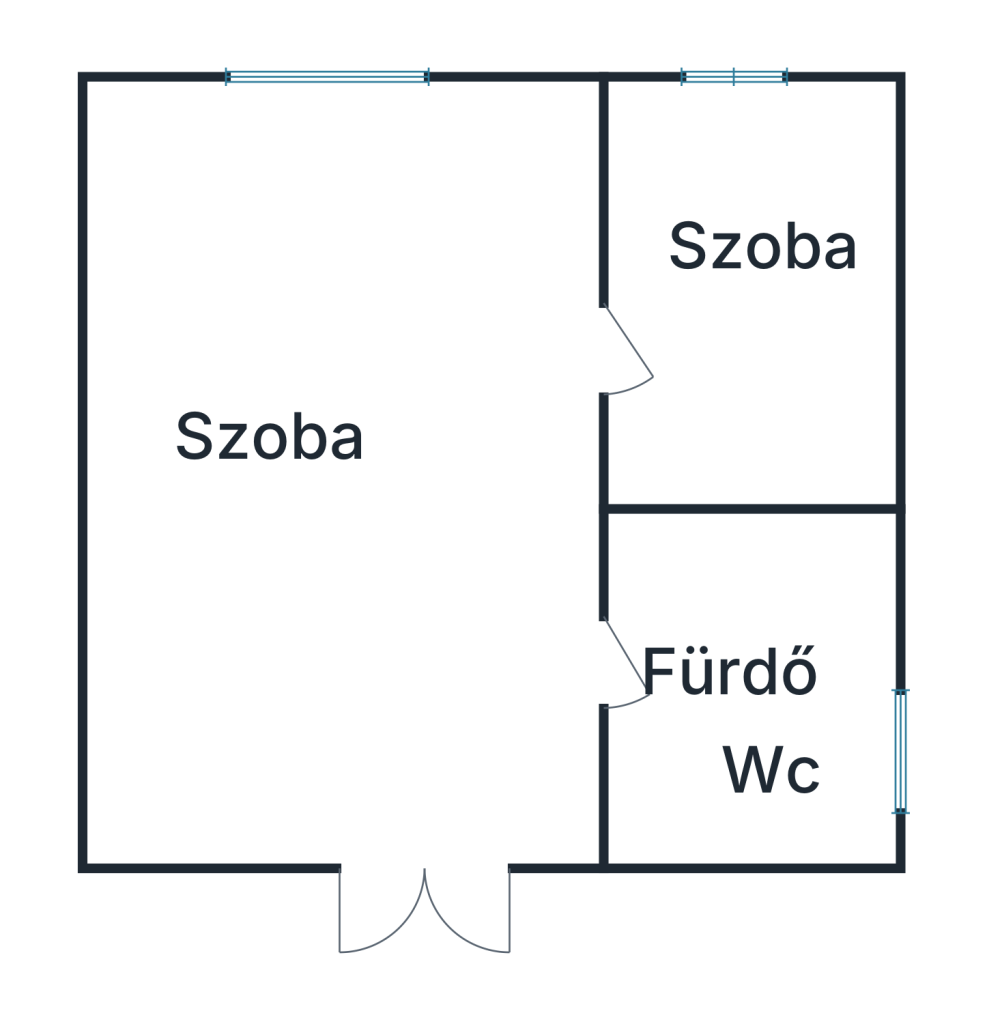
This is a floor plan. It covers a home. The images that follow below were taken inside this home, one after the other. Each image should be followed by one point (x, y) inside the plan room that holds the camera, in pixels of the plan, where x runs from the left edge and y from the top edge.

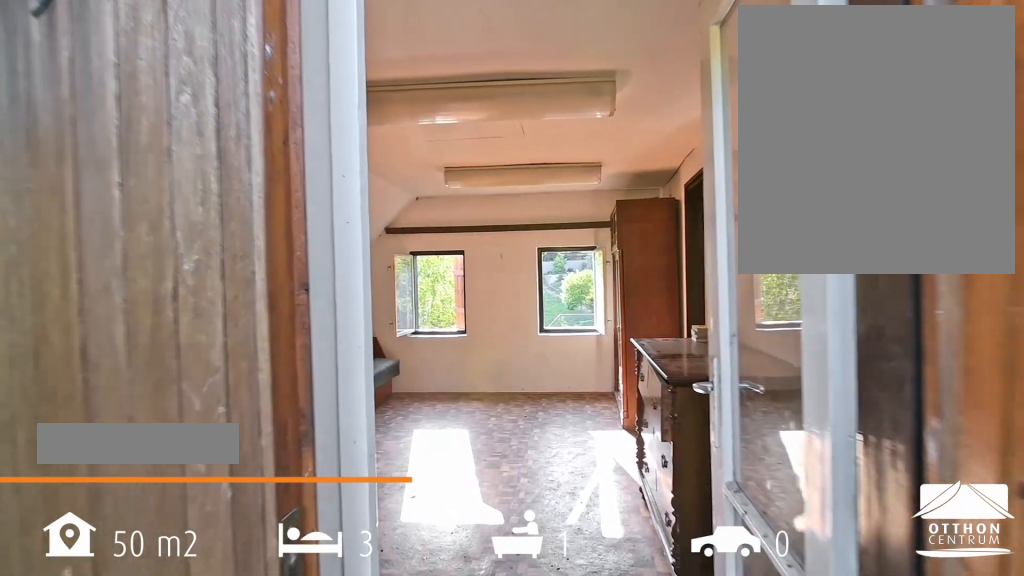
(346, 476)
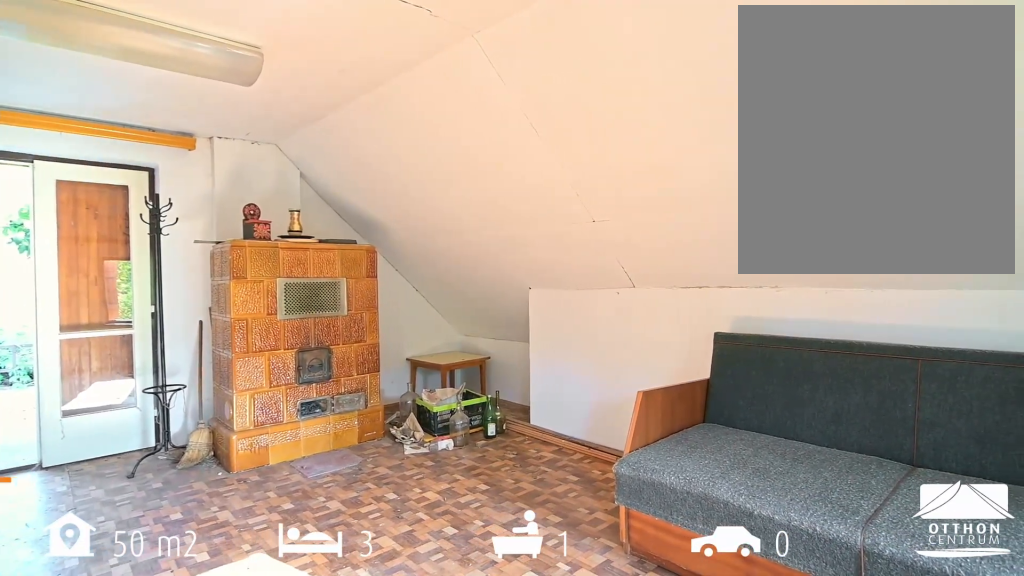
(347, 476)
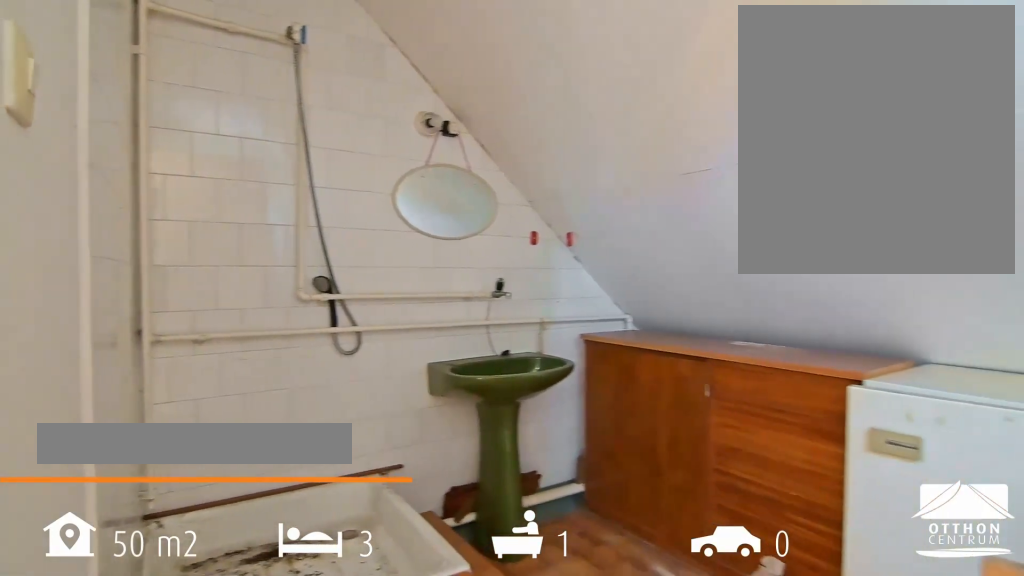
(751, 689)
